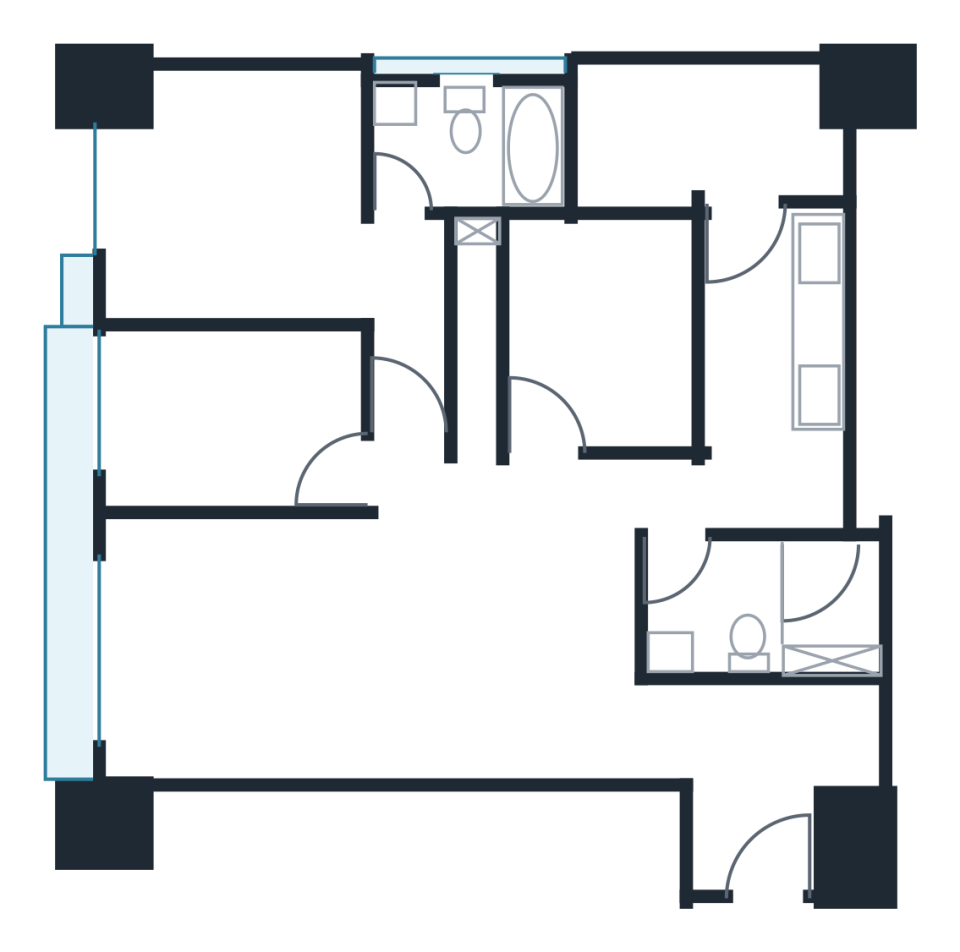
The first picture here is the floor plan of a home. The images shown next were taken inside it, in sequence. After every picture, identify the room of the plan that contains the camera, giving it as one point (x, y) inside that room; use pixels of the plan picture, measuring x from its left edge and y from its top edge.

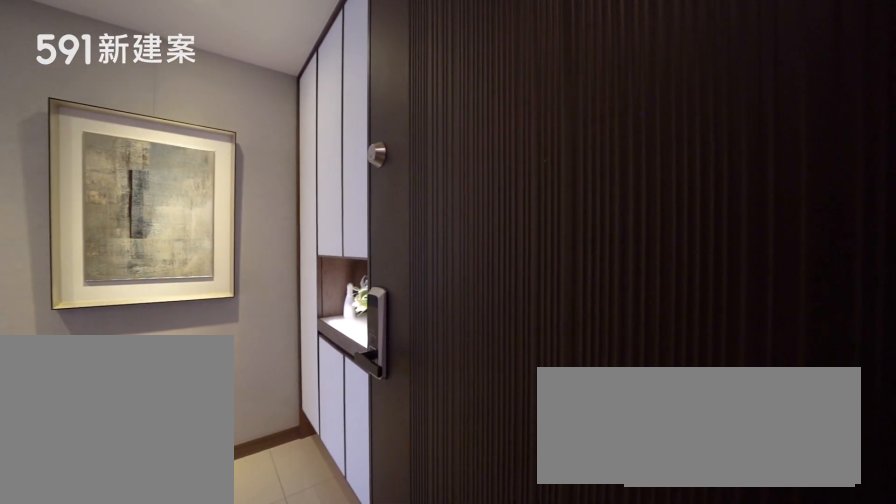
(757, 843)
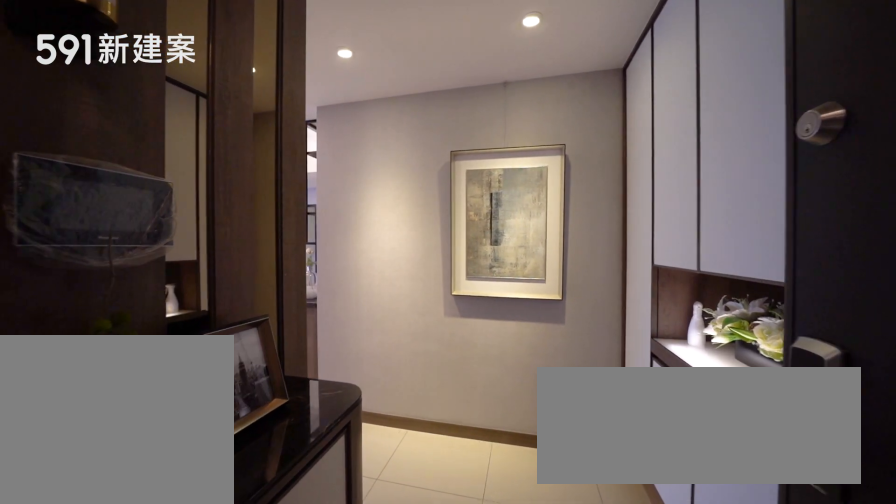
(757, 843)
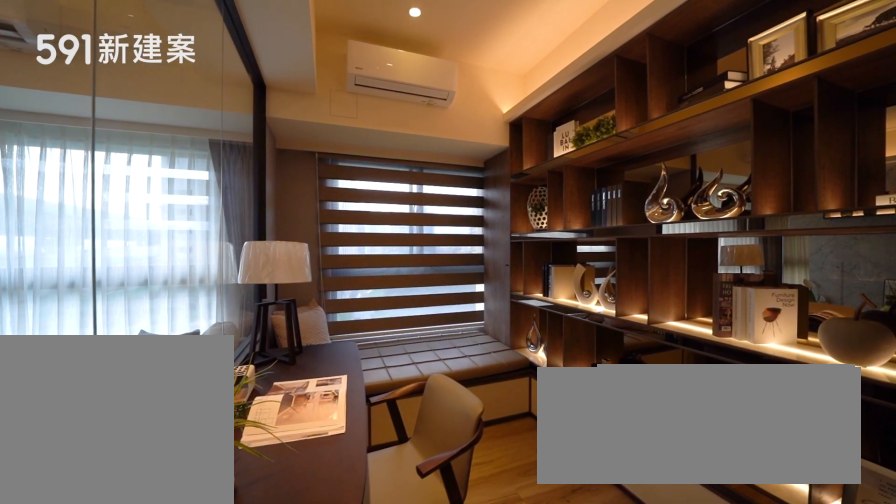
(226, 413)
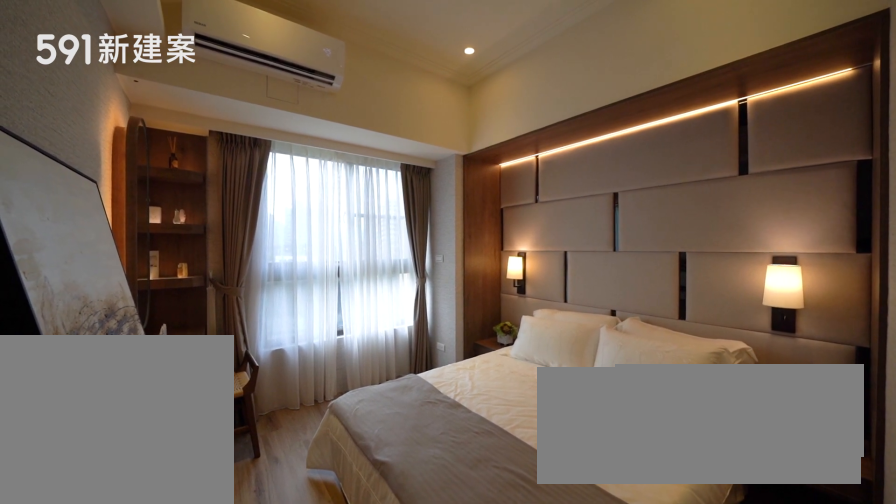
(287, 232)
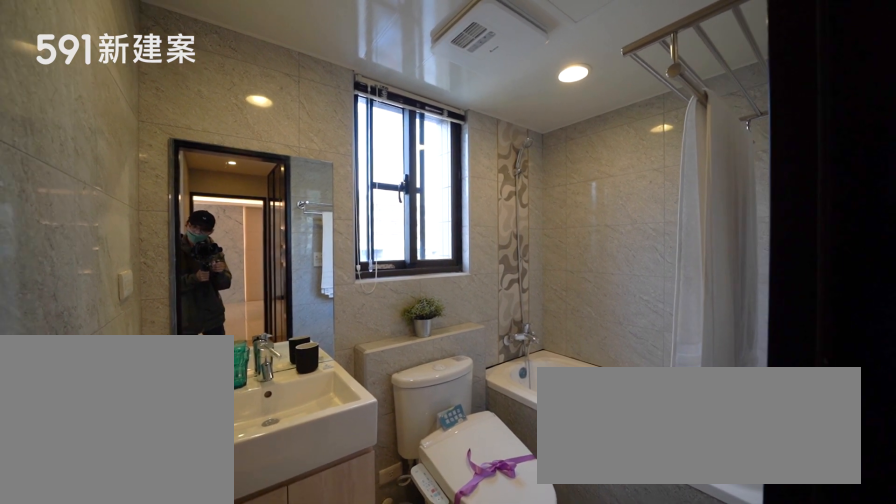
(479, 137)
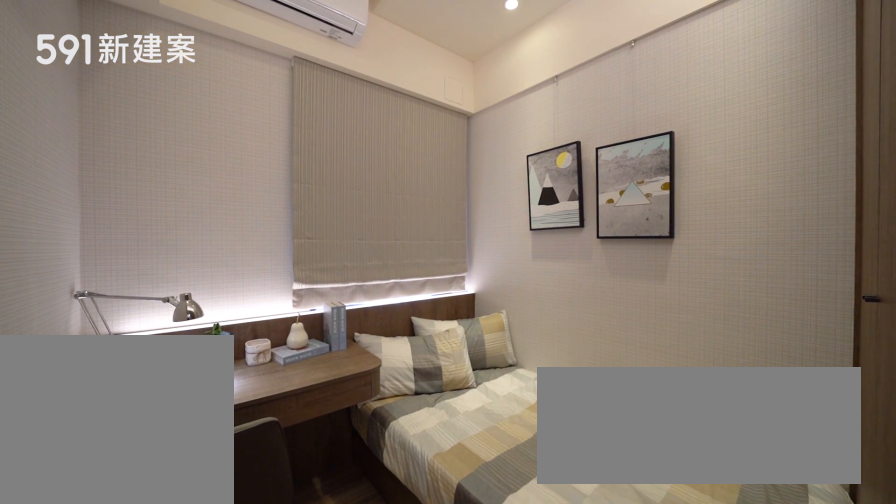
(607, 333)
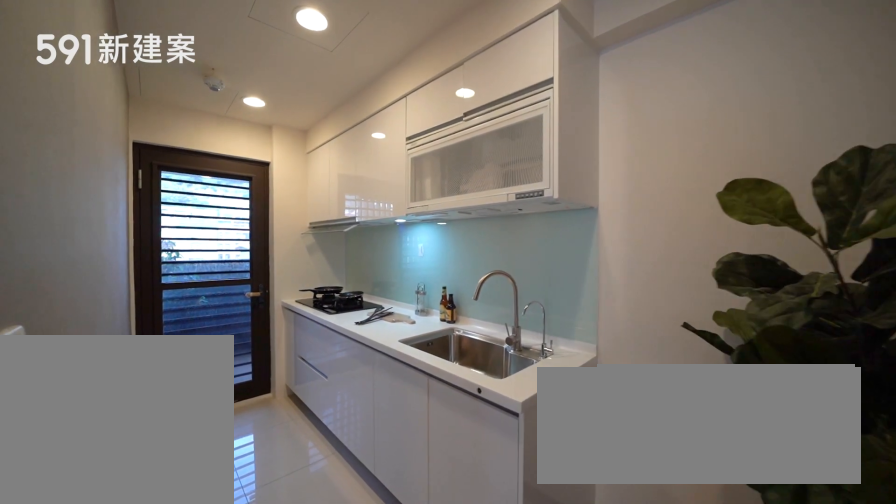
(781, 377)
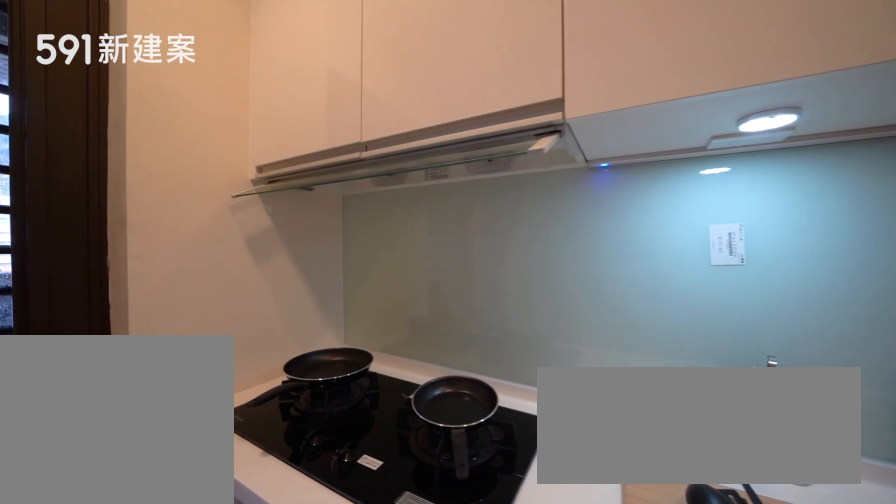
(781, 377)
